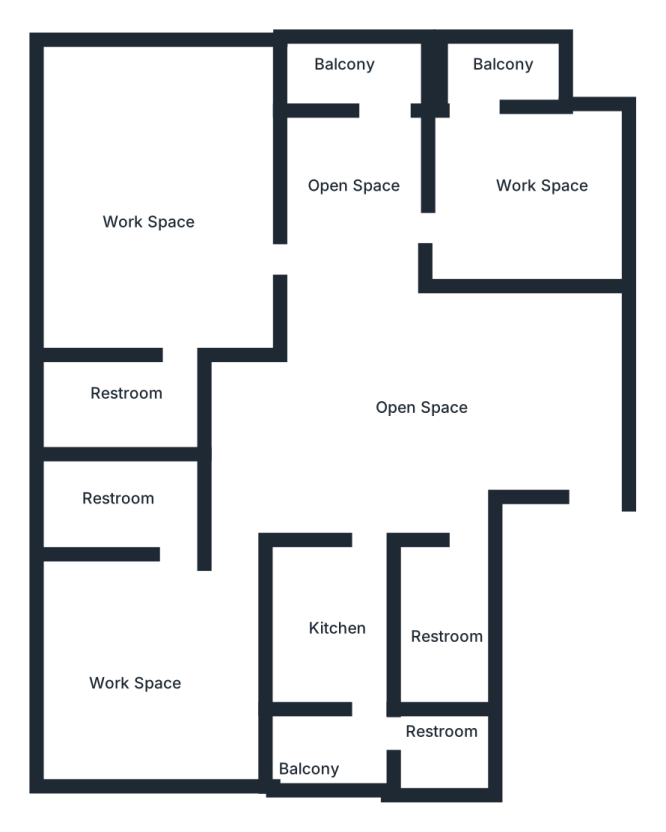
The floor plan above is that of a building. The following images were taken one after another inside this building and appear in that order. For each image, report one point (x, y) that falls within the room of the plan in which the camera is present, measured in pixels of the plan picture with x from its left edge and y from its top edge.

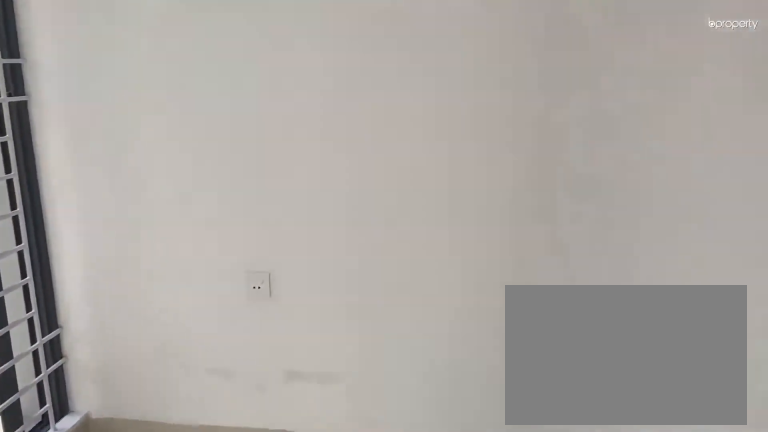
(163, 186)
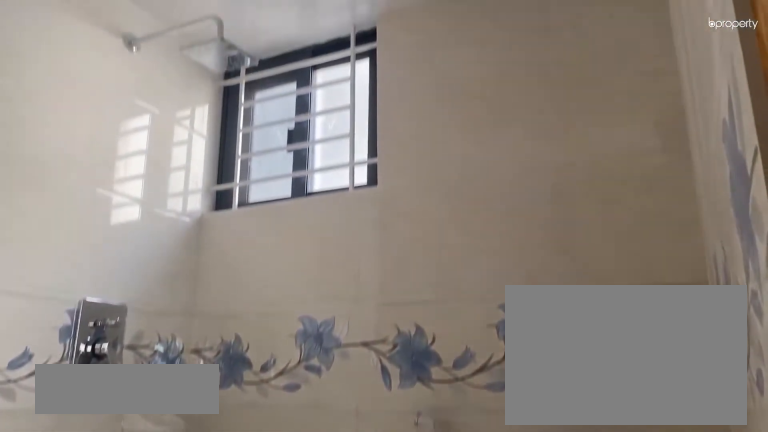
(133, 402)
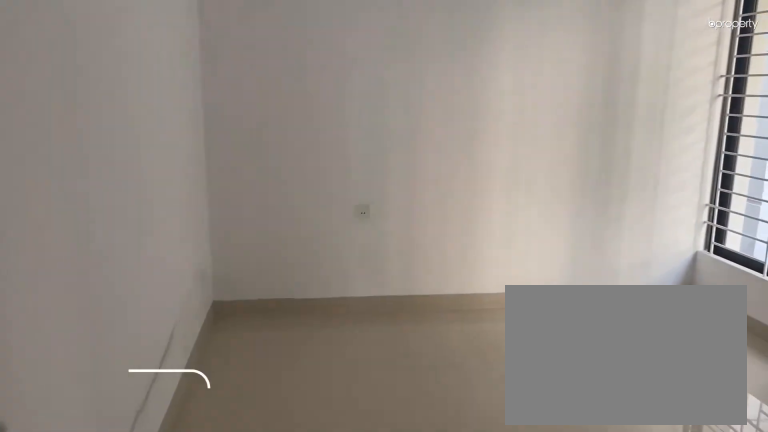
(157, 649)
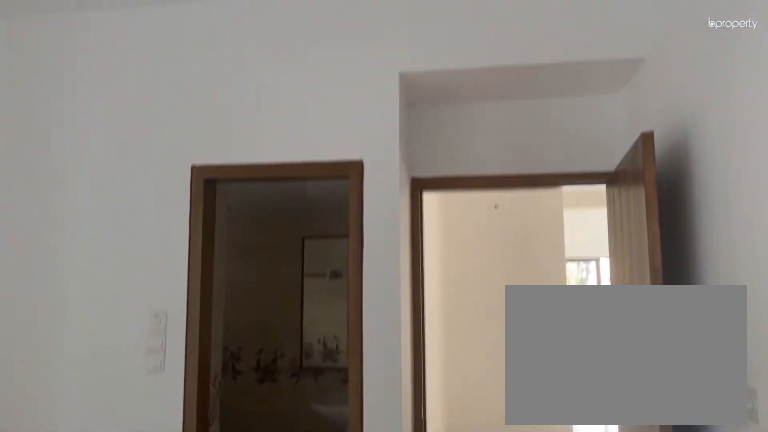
(157, 649)
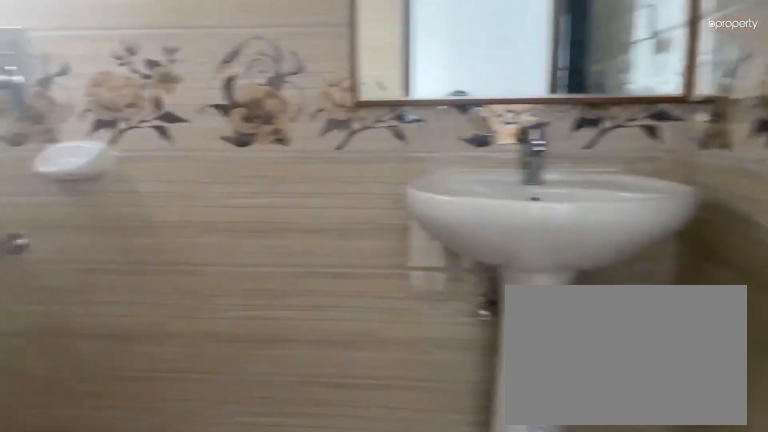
(129, 505)
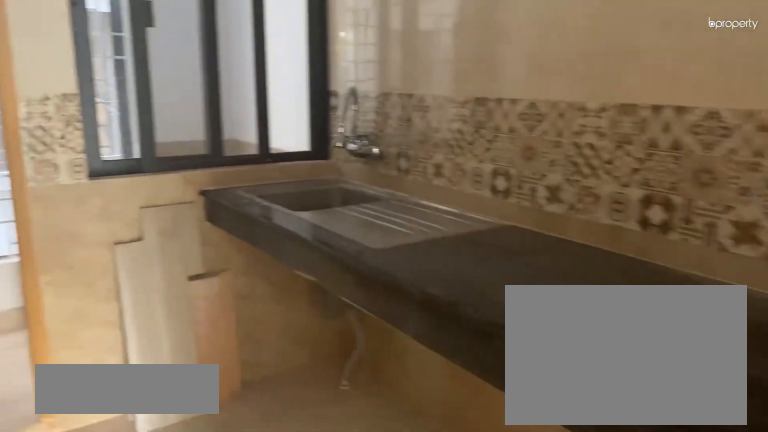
(340, 626)
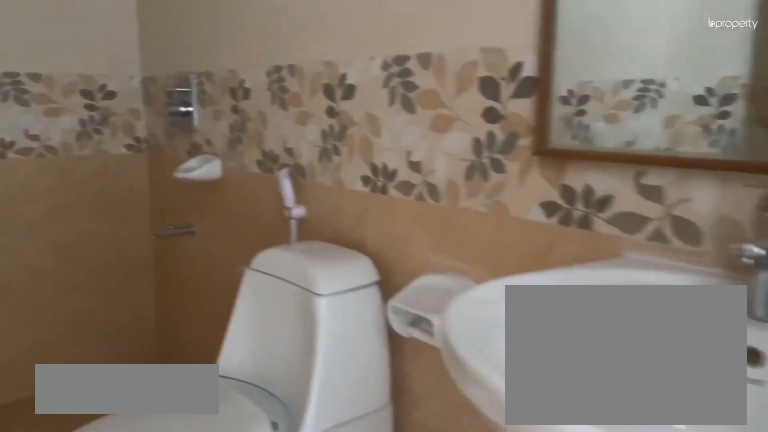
(448, 642)
